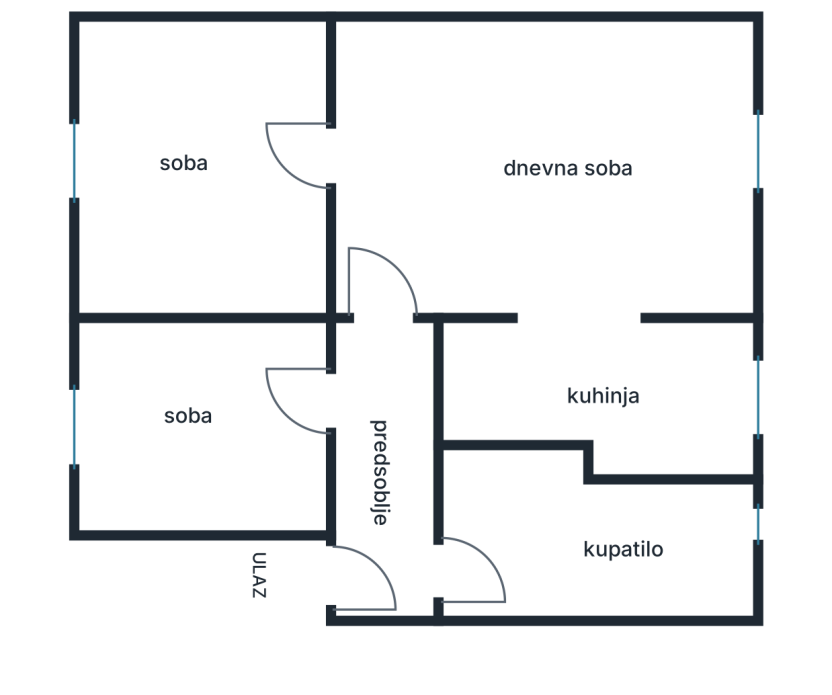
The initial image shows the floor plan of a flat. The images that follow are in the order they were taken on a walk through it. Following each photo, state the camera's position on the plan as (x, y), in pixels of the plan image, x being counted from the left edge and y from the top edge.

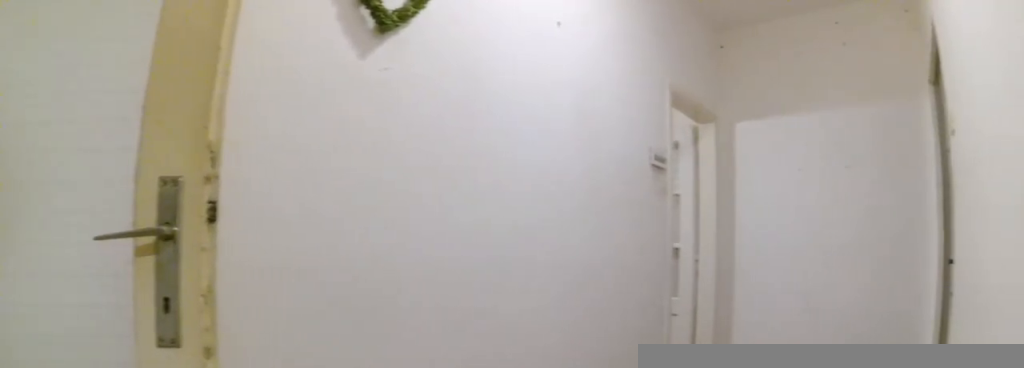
(364, 373)
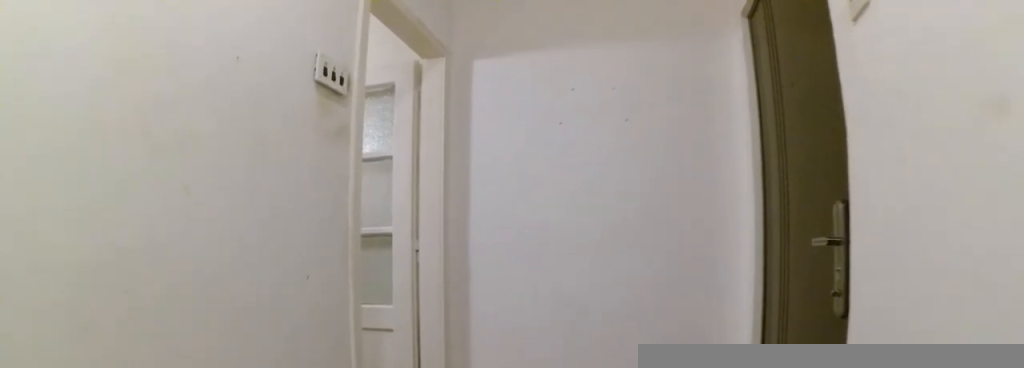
(381, 464)
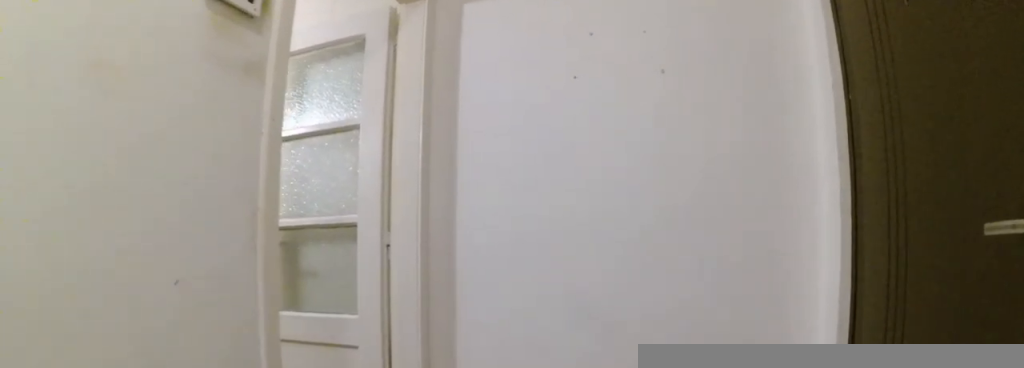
(379, 499)
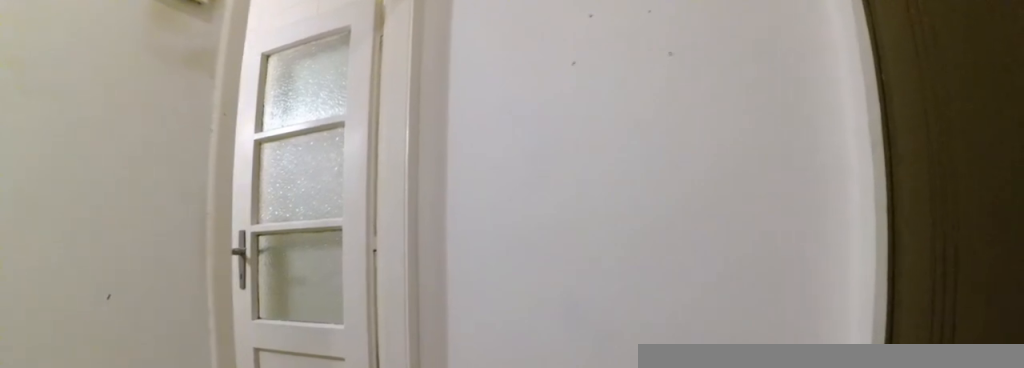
(378, 510)
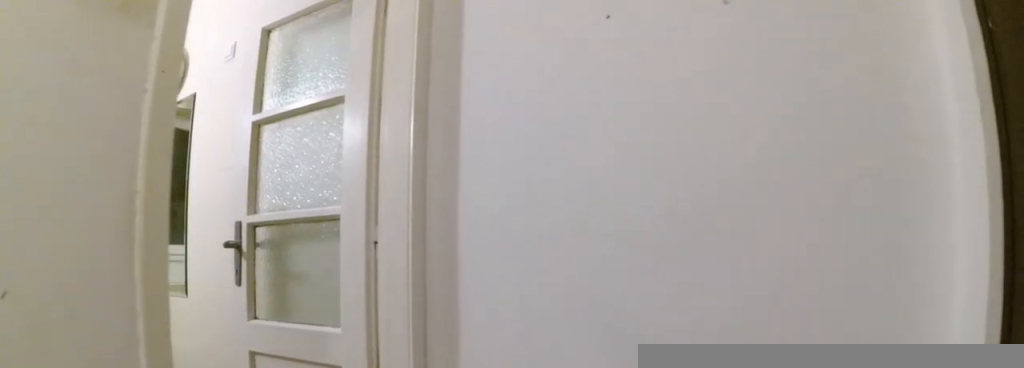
(374, 526)
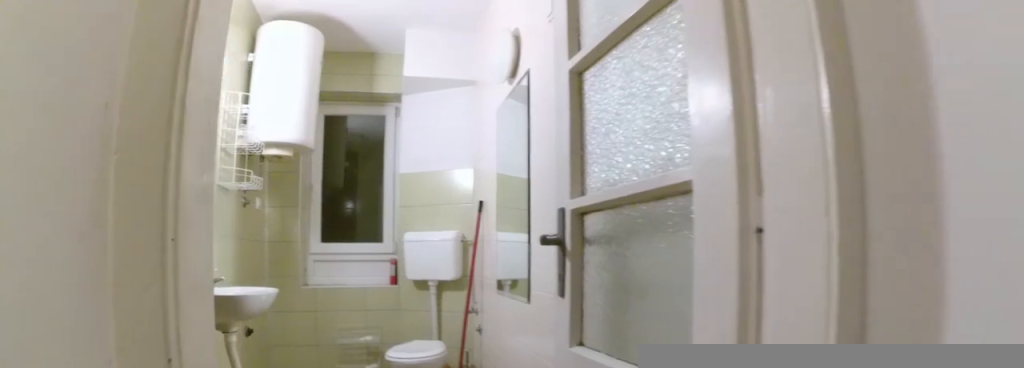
(352, 563)
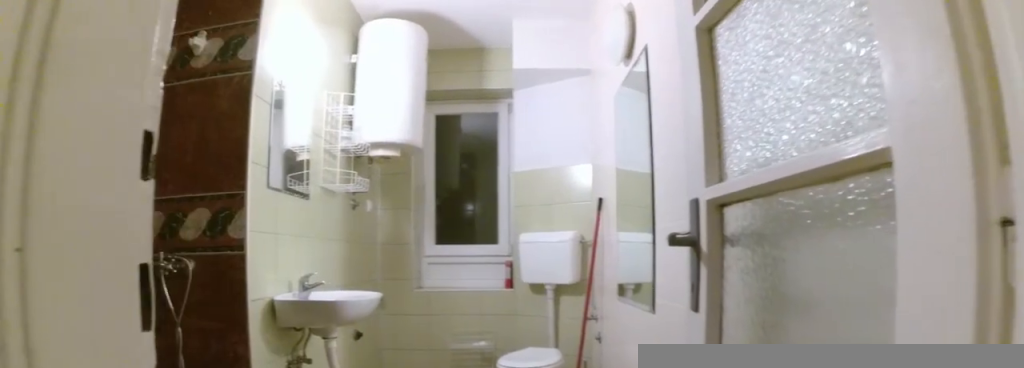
(366, 567)
